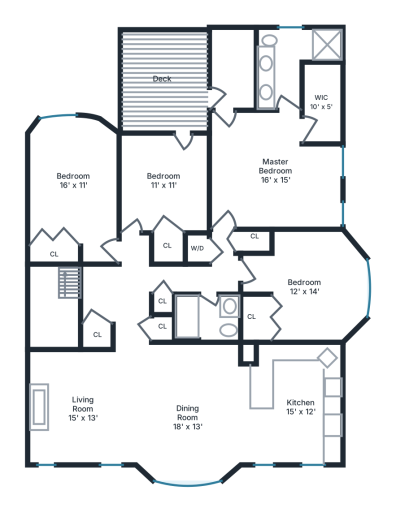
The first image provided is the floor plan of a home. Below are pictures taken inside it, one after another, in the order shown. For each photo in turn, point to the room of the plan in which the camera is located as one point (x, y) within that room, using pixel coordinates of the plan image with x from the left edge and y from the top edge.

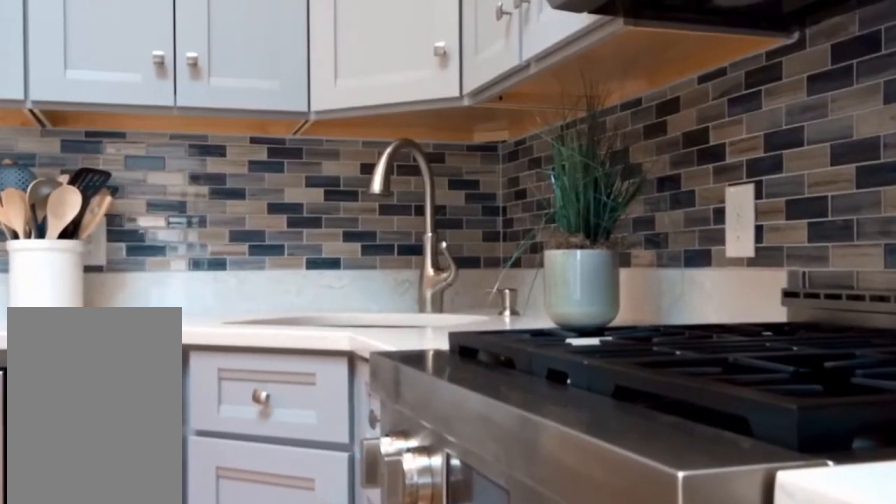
(290, 417)
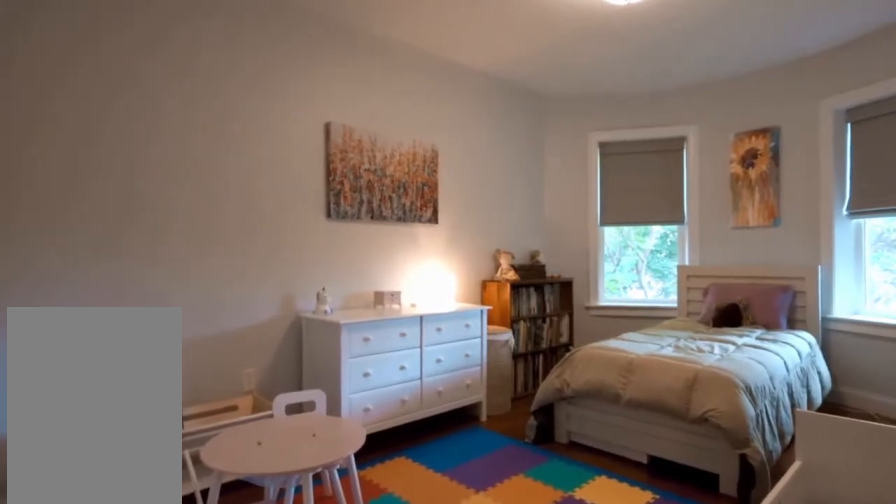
(78, 185)
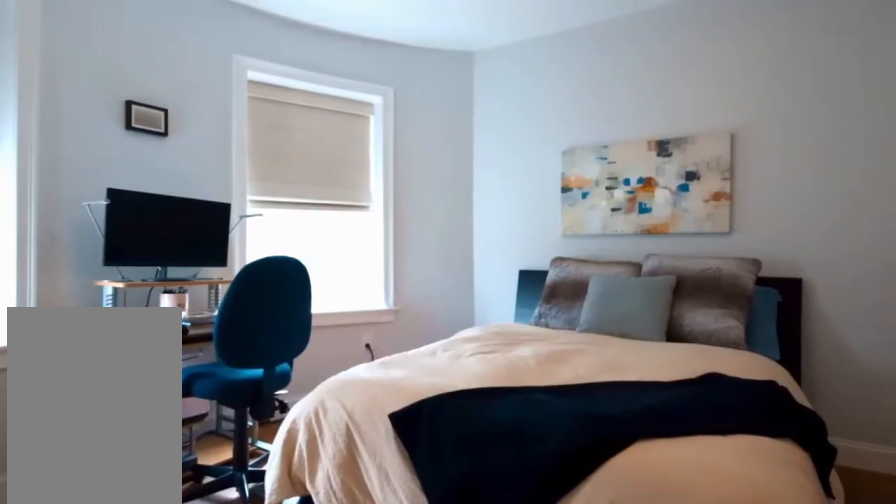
(309, 286)
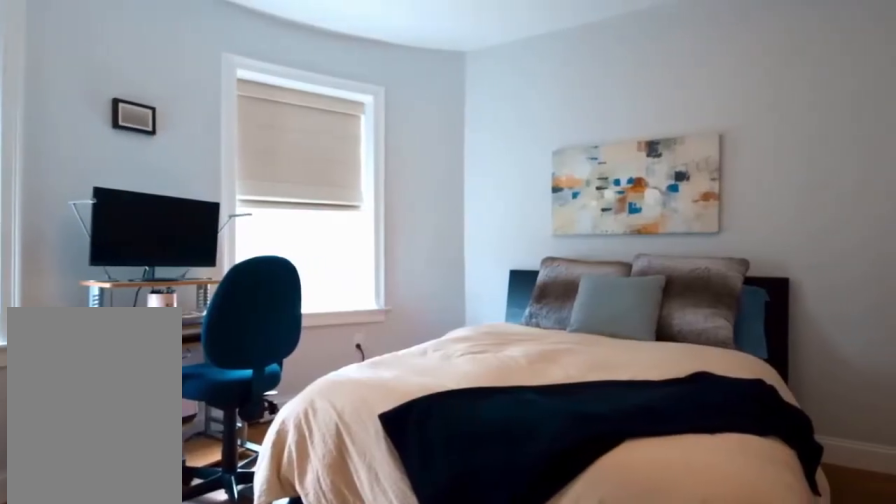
(309, 286)
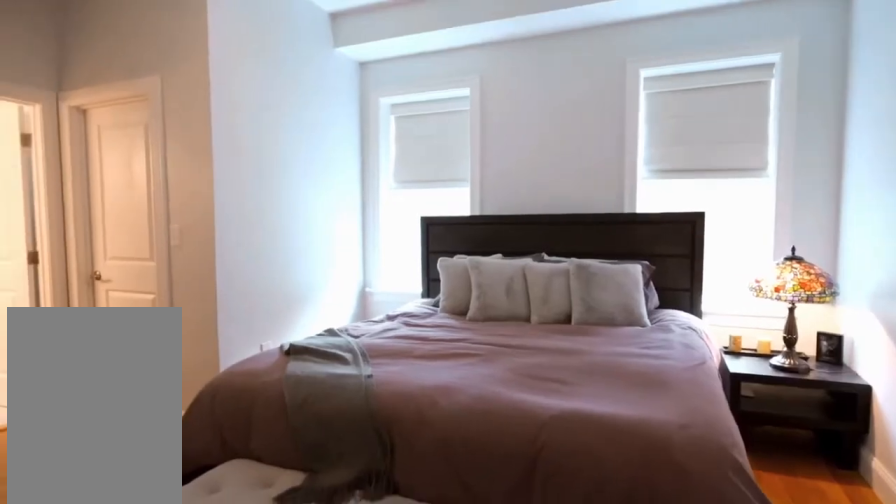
(274, 171)
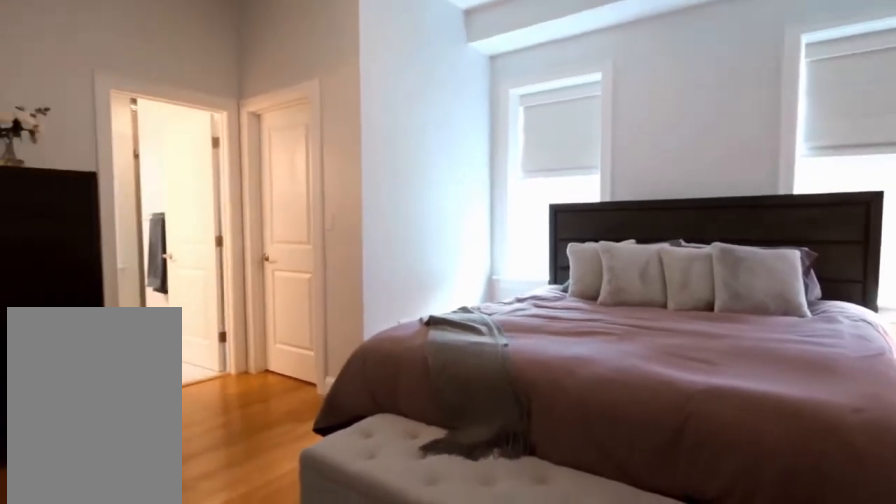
(274, 171)
